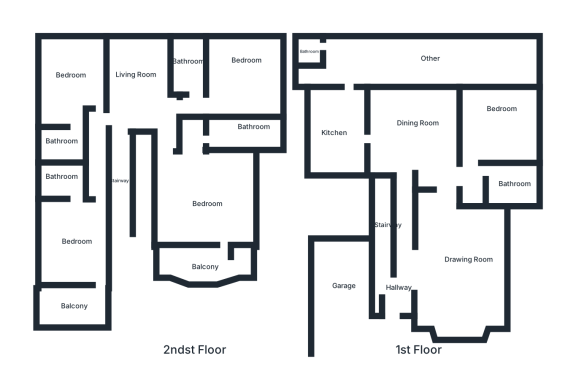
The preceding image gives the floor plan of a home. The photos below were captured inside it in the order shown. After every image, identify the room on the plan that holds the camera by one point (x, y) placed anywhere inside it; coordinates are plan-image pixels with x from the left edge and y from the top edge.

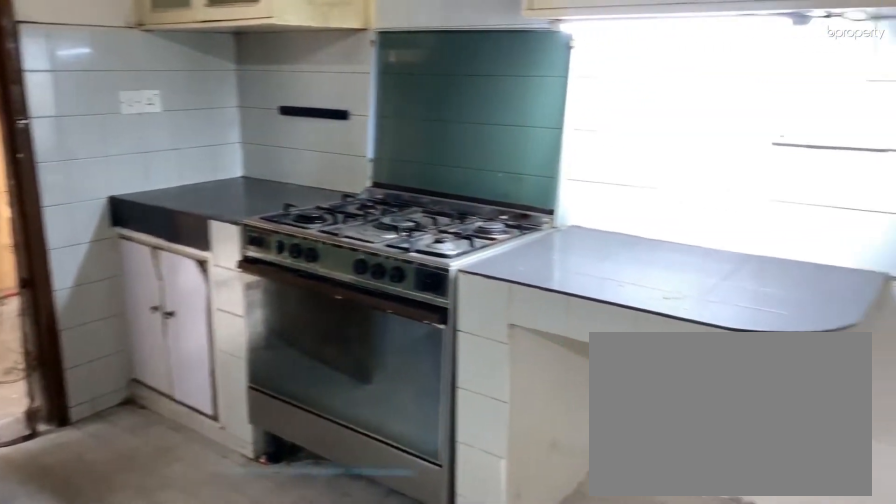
(324, 132)
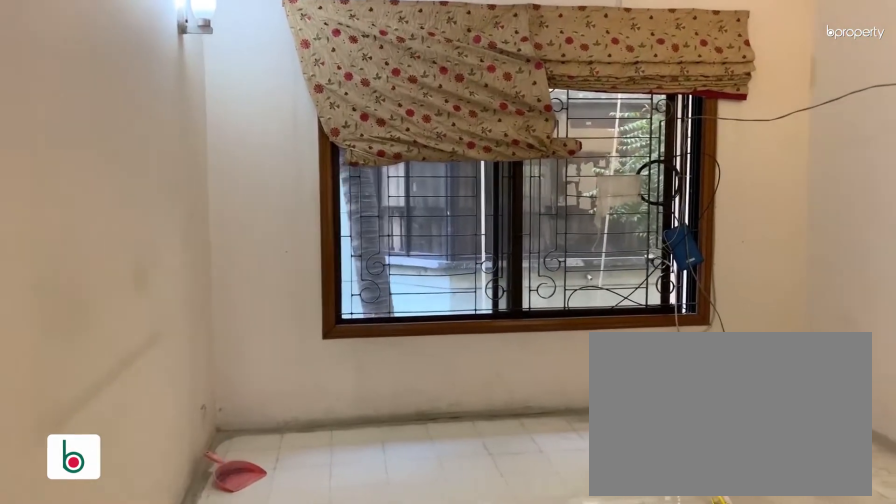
(136, 75)
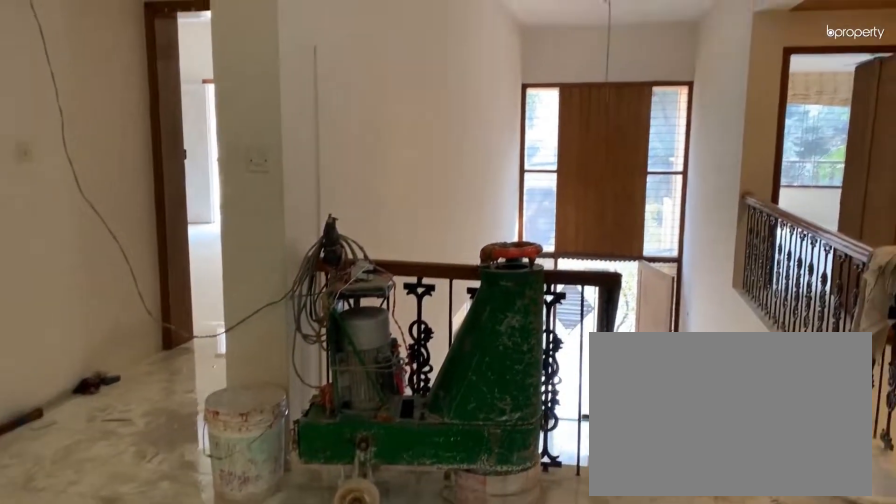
(136, 75)
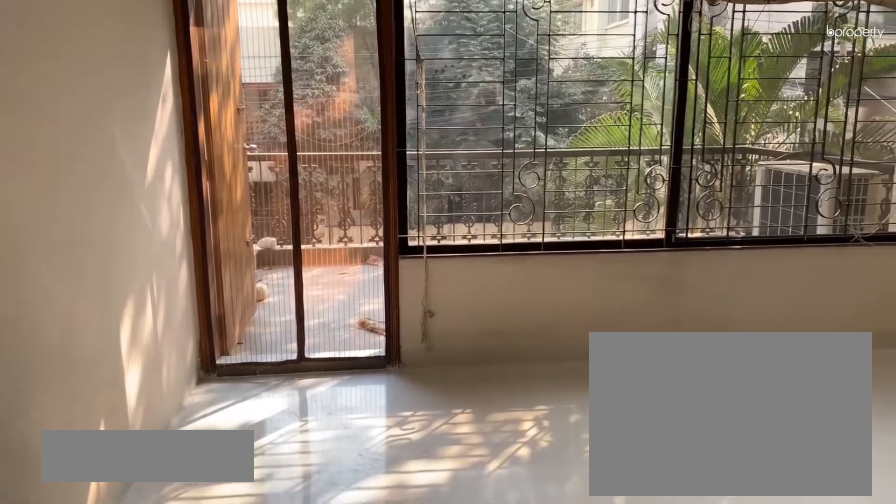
(73, 244)
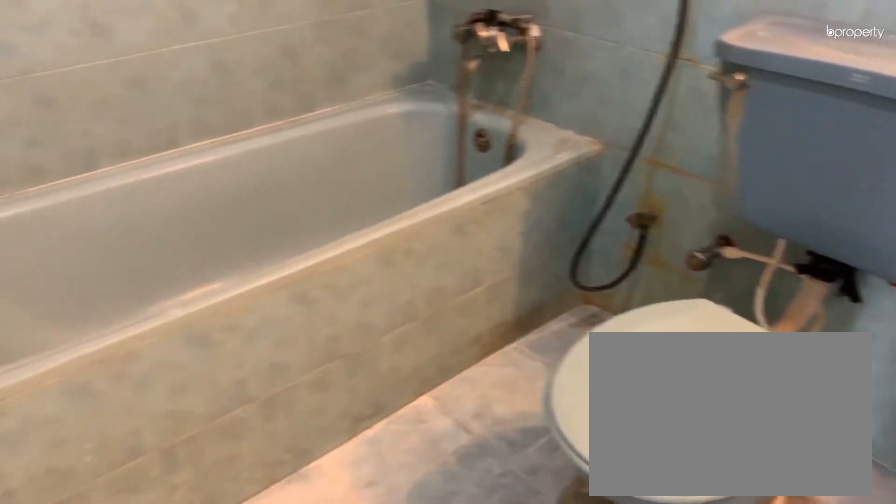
(60, 177)
